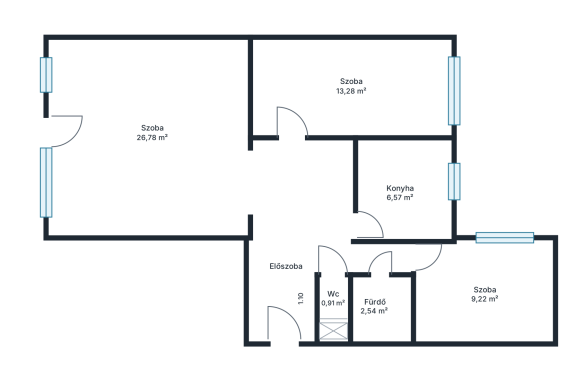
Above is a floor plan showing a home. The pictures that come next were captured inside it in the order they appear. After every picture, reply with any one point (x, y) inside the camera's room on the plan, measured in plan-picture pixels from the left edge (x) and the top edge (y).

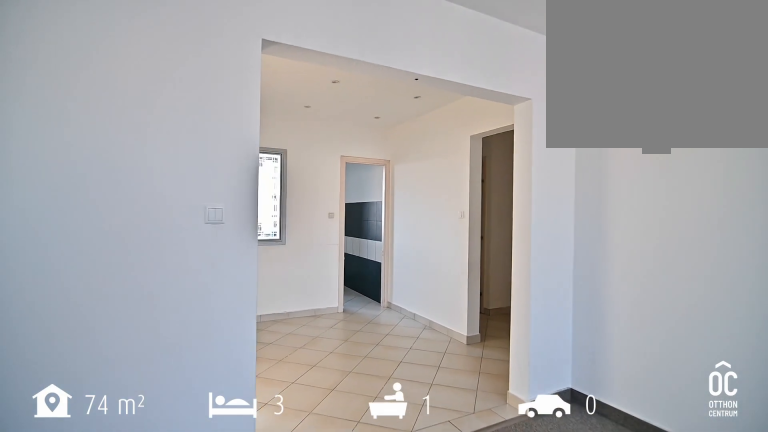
(249, 185)
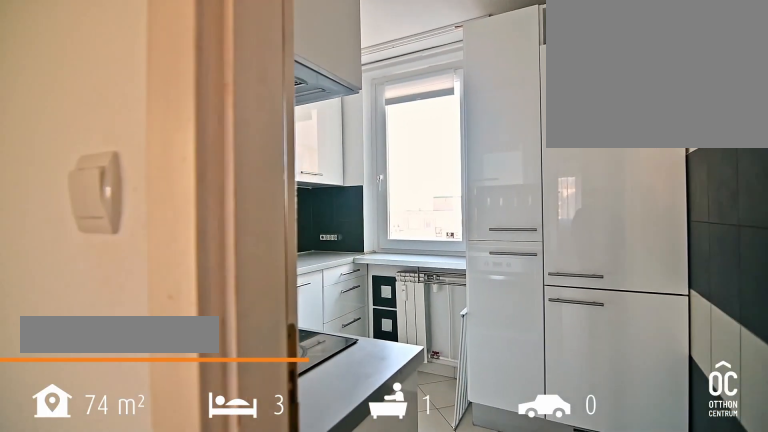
(400, 189)
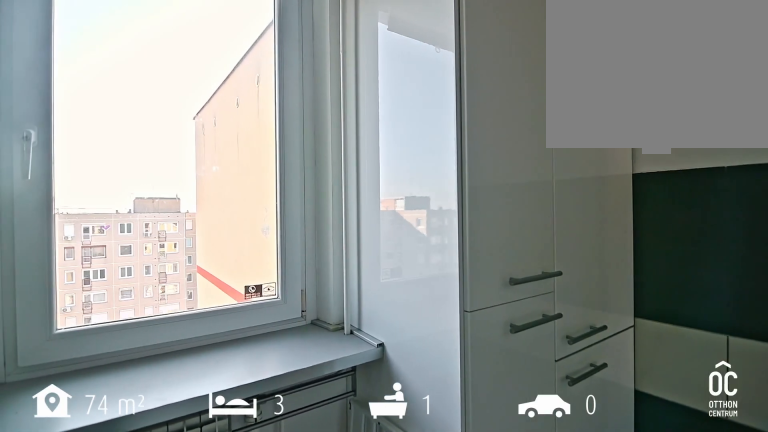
(400, 189)
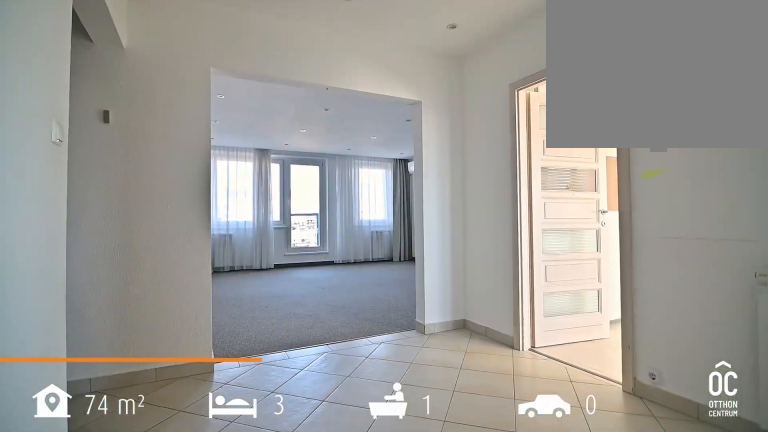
(300, 187)
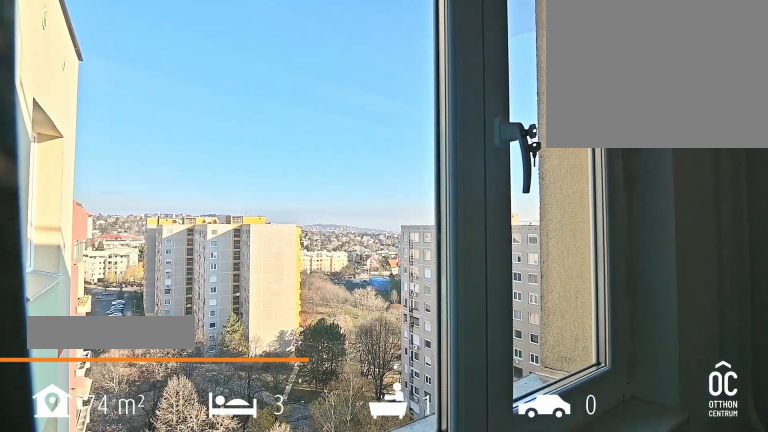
(481, 293)
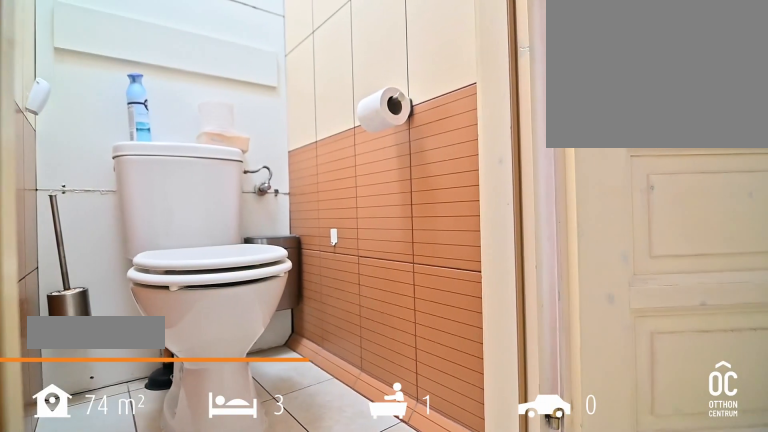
(332, 296)
